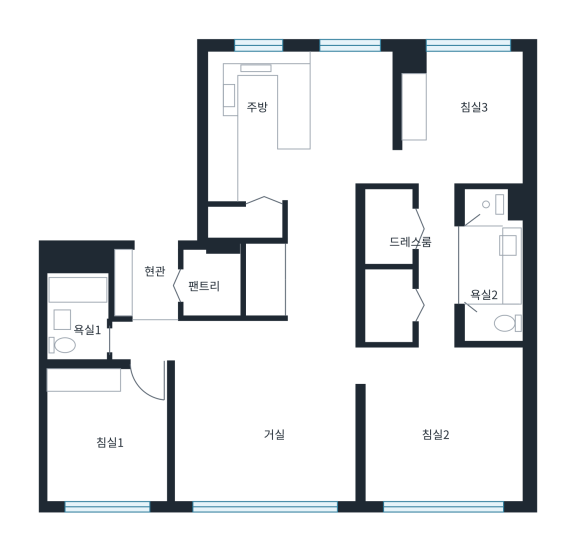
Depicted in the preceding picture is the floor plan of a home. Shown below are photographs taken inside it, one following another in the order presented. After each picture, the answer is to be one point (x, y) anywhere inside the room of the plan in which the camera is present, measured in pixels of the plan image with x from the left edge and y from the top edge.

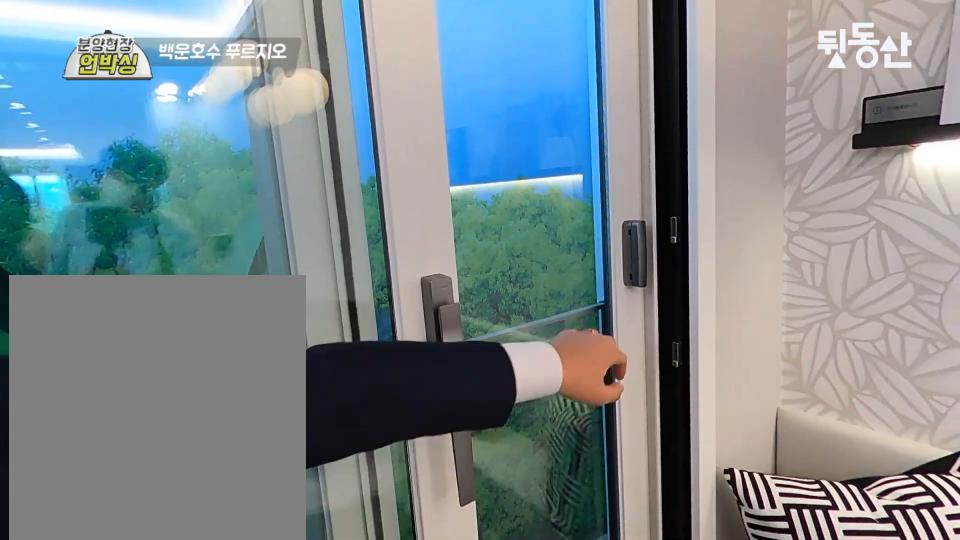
(348, 137)
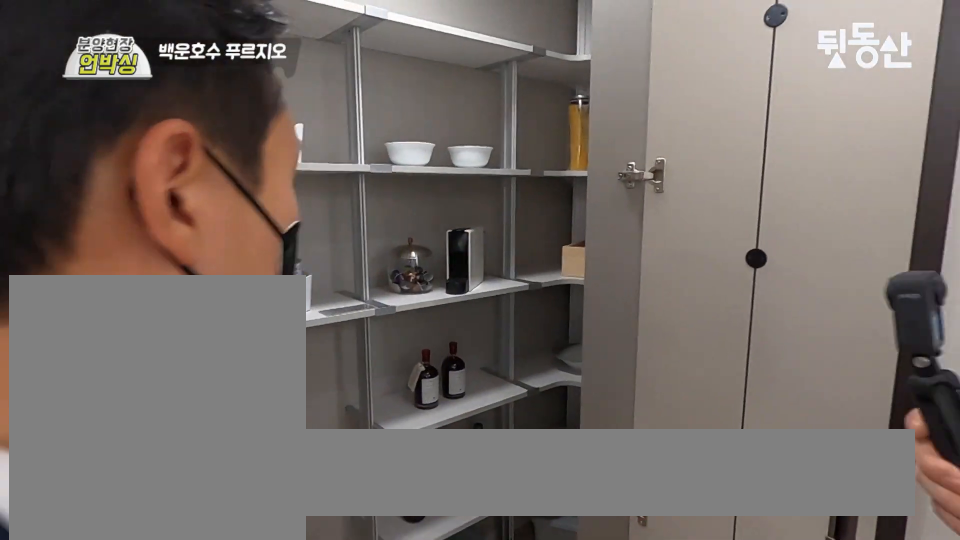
(265, 209)
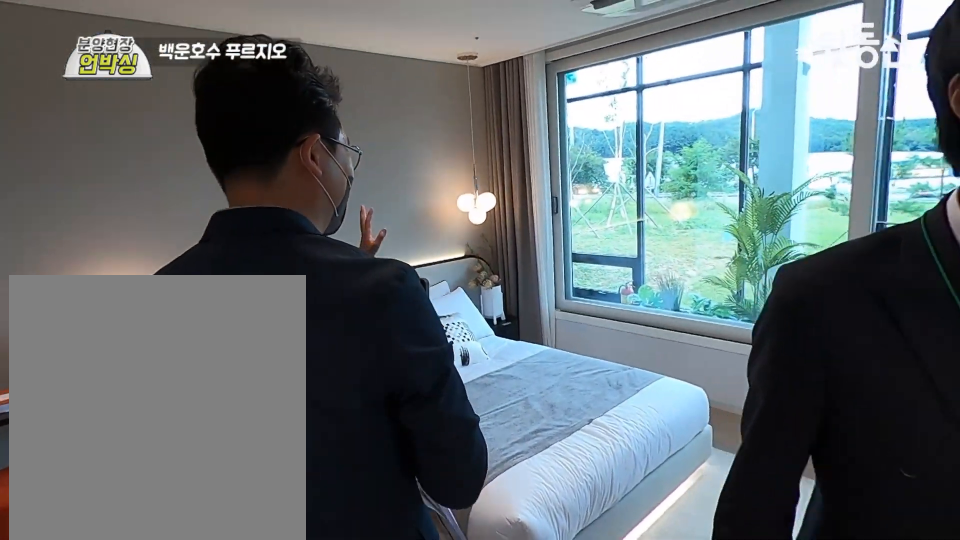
(442, 446)
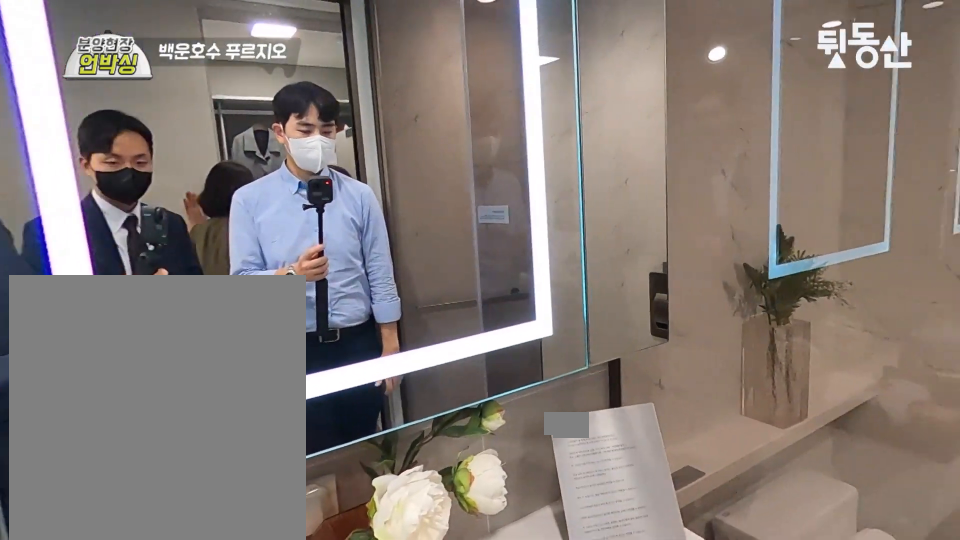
(431, 276)
